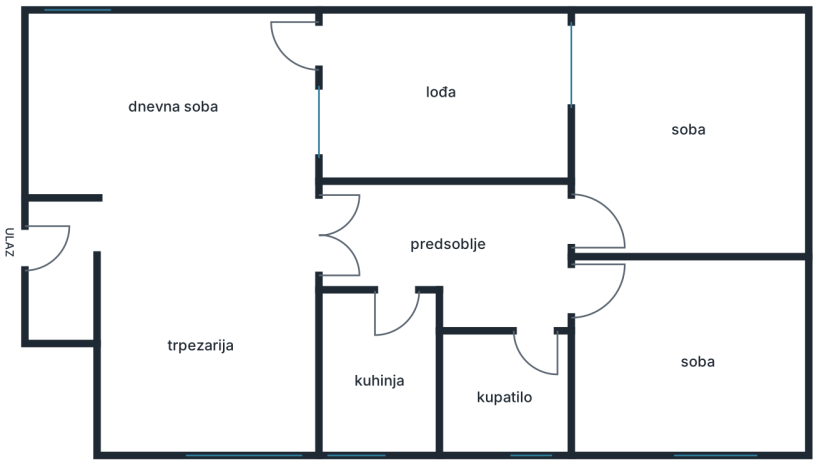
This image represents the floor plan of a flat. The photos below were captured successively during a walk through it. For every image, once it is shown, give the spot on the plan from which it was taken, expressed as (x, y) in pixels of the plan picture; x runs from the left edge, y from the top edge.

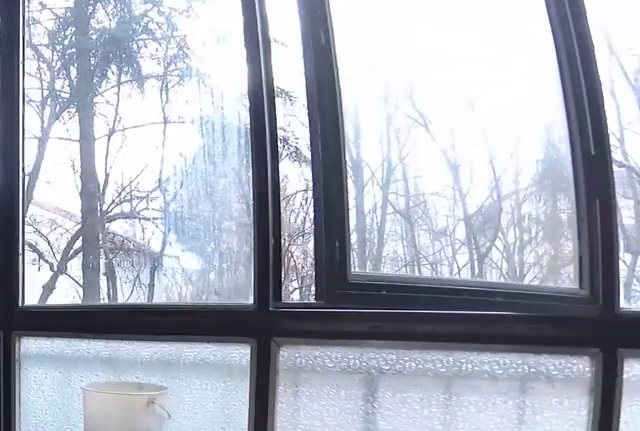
(530, 110)
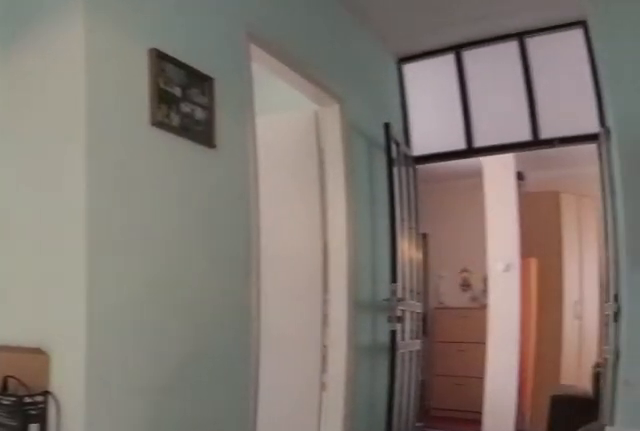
(519, 239)
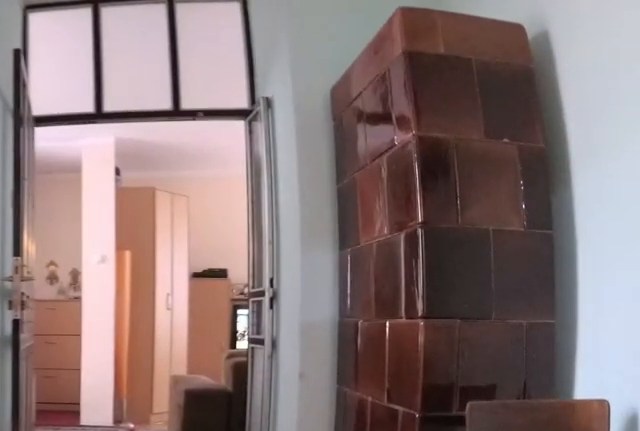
(466, 242)
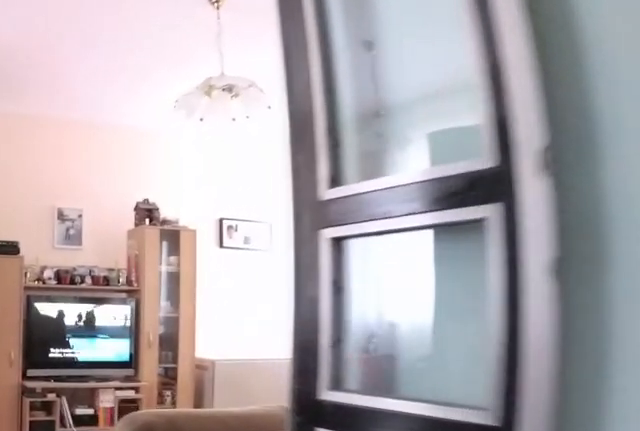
(343, 230)
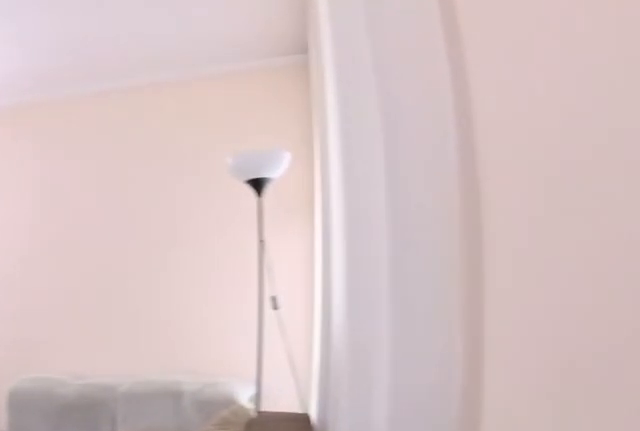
(306, 241)
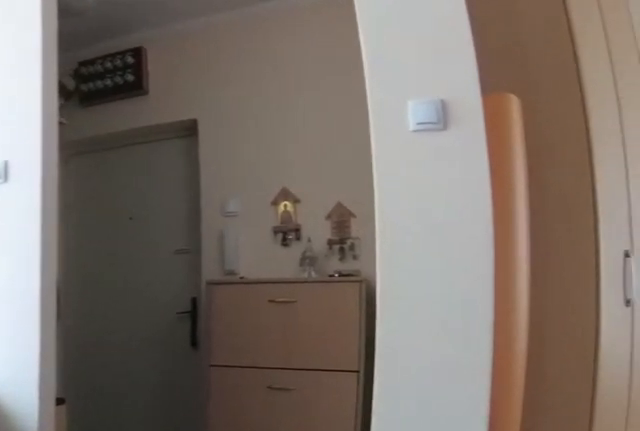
(253, 229)
